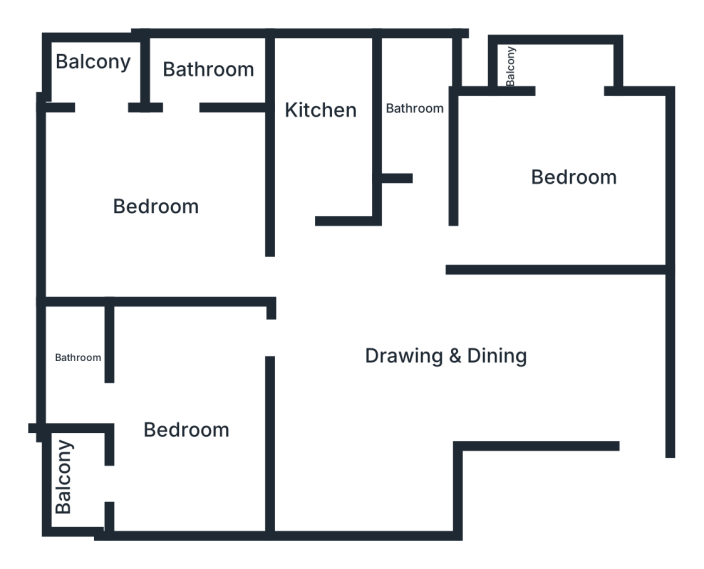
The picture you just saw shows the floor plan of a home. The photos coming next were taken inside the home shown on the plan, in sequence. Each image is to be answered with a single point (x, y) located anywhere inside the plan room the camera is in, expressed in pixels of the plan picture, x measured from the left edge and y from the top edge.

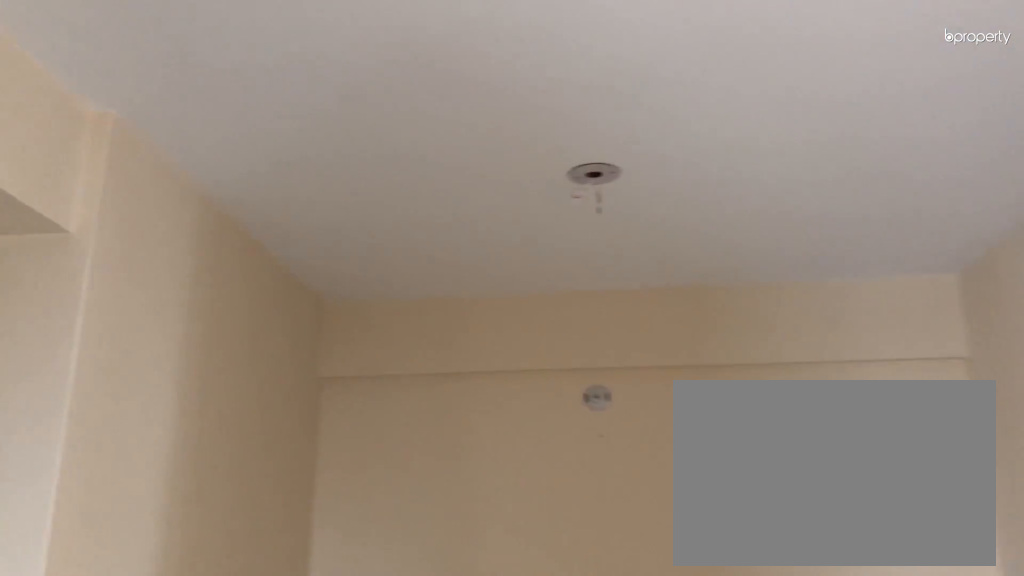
(375, 428)
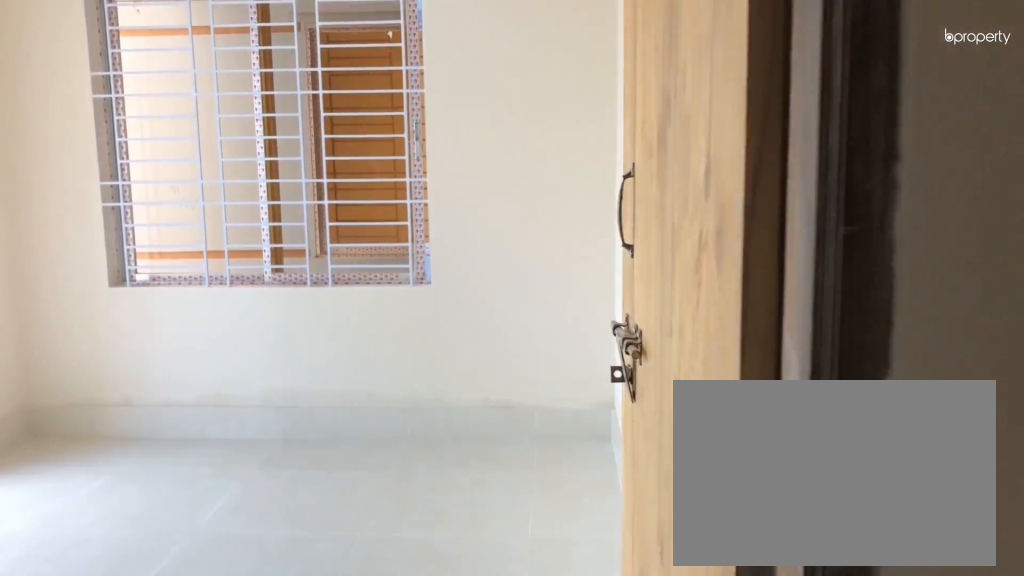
(485, 236)
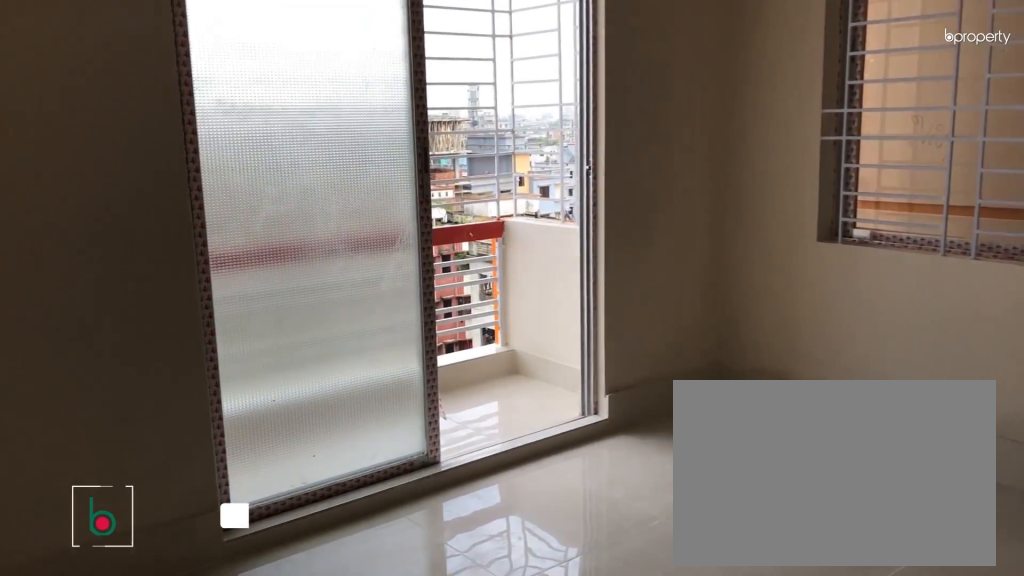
(561, 183)
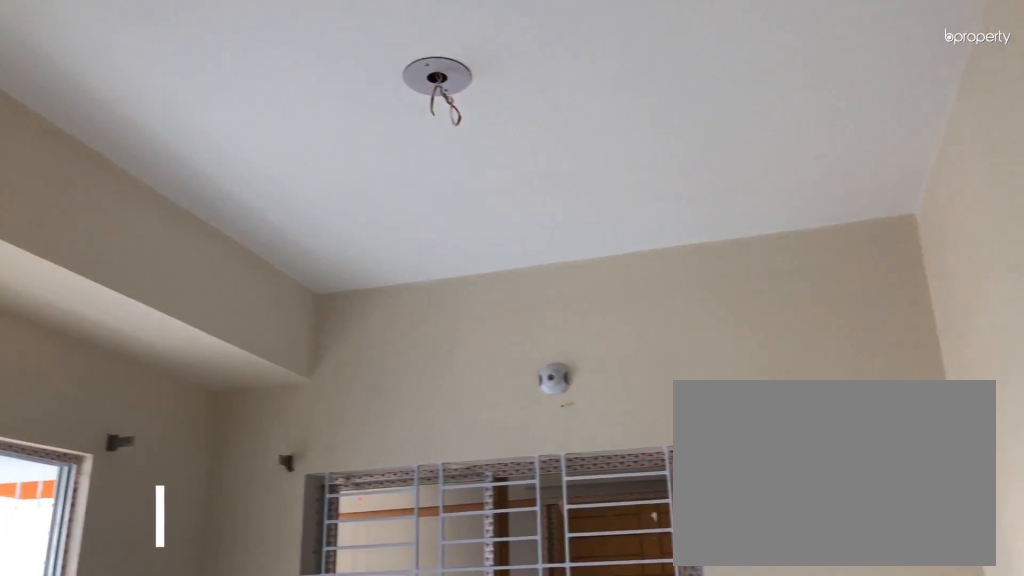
(561, 183)
